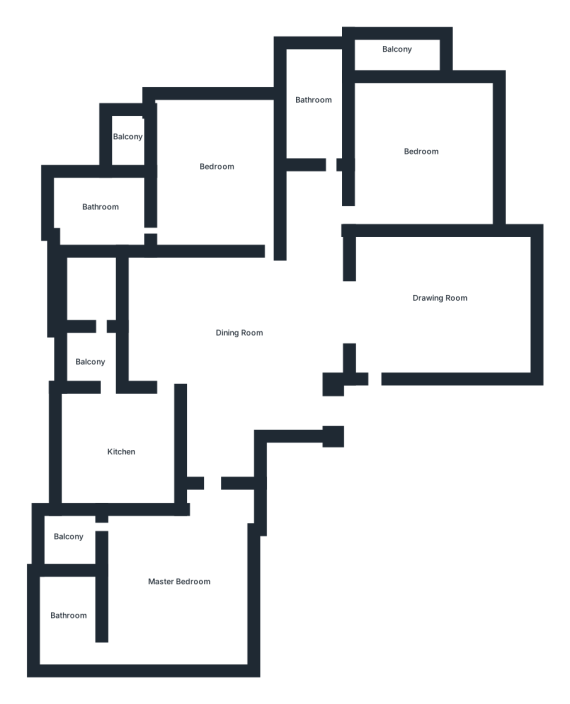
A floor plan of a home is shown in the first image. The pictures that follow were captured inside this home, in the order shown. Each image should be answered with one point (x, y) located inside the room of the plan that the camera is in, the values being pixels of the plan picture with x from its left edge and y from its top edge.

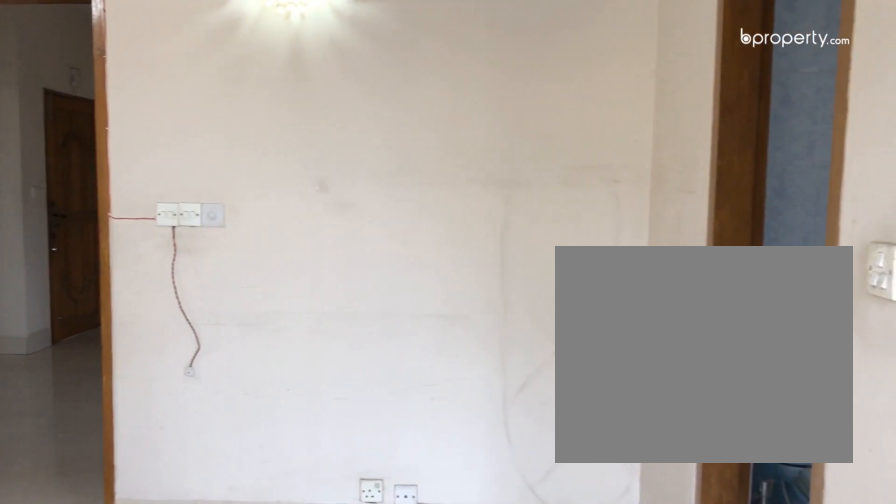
(219, 177)
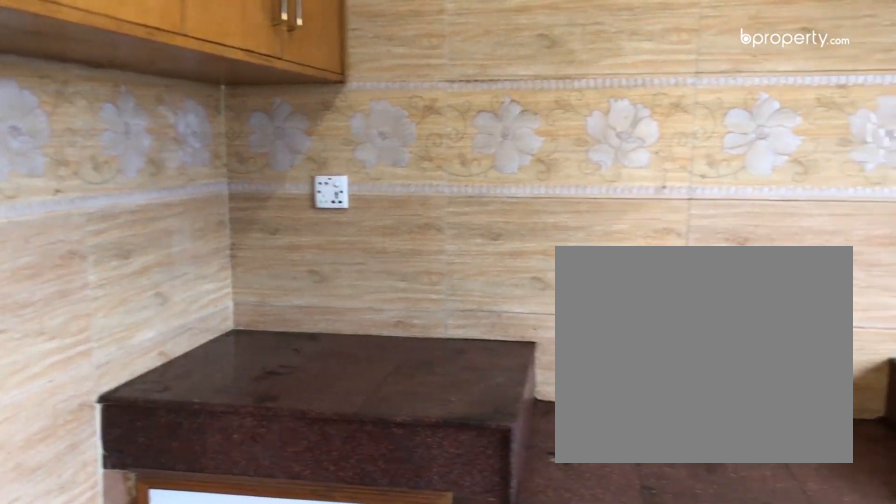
(117, 455)
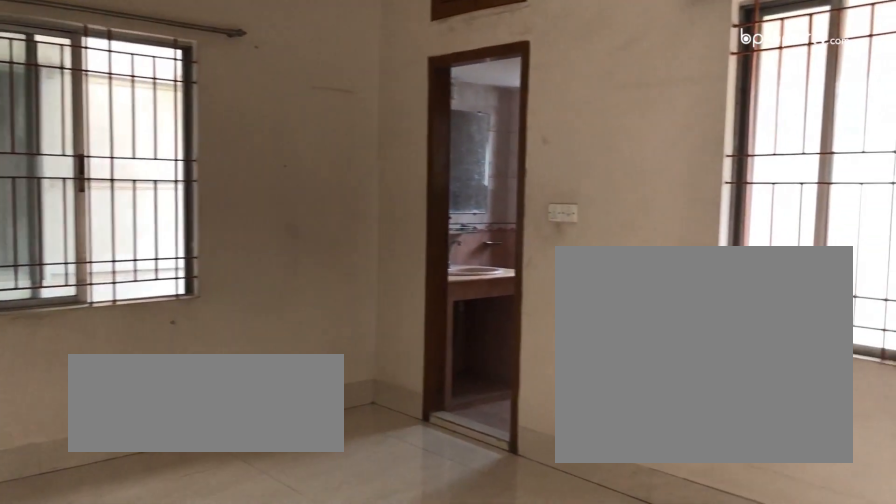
(178, 581)
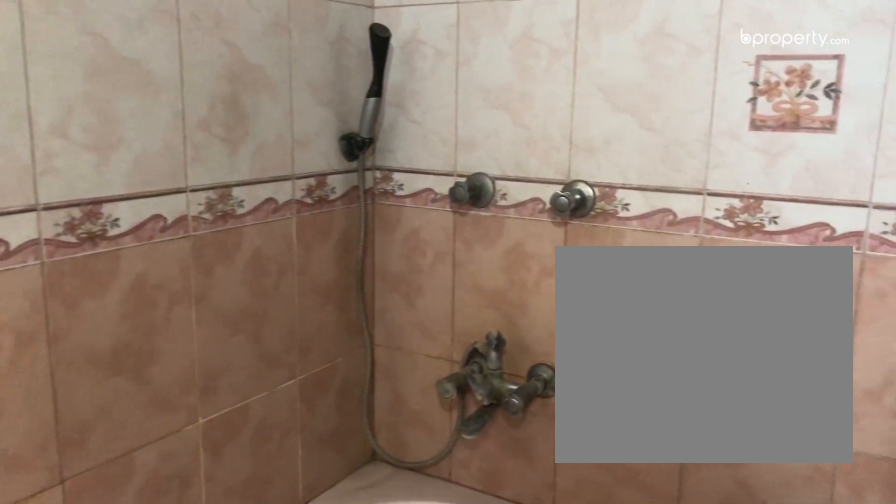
(70, 625)
